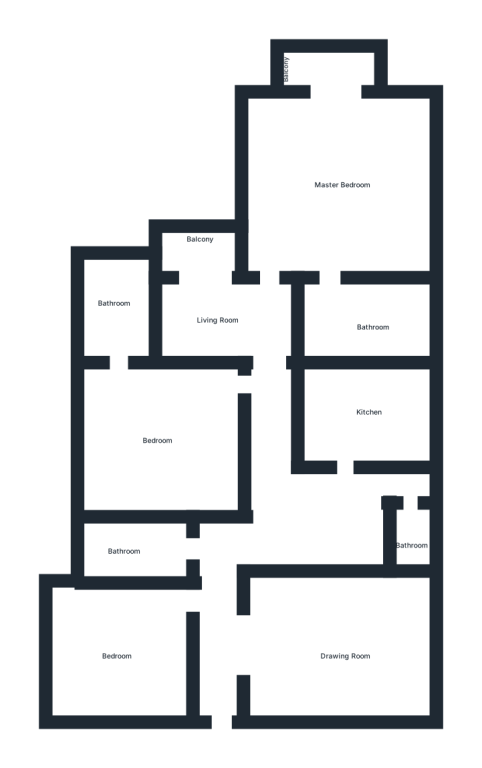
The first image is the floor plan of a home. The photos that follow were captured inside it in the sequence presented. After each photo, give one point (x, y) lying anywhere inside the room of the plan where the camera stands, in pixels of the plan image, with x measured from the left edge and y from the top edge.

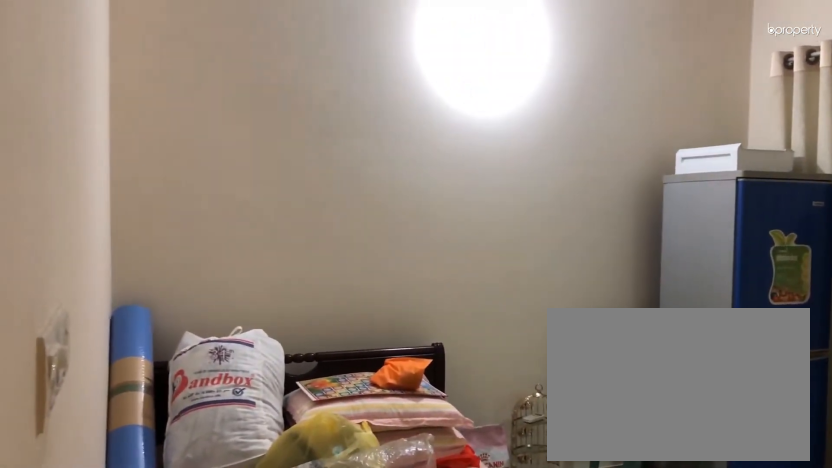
(142, 431)
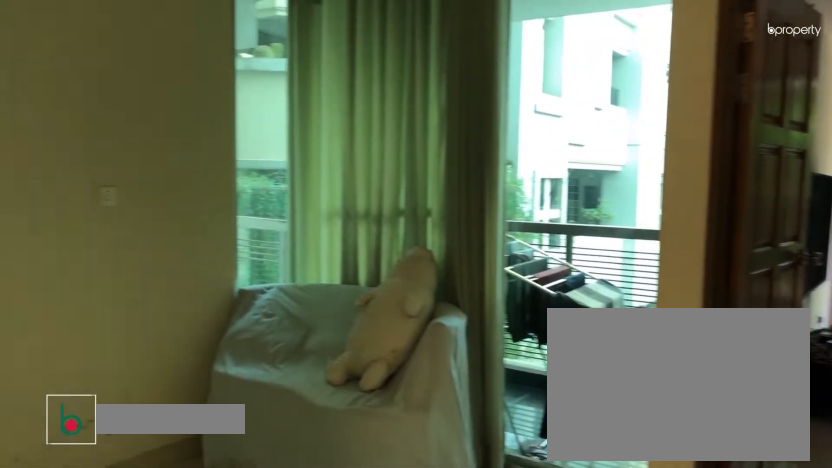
(208, 312)
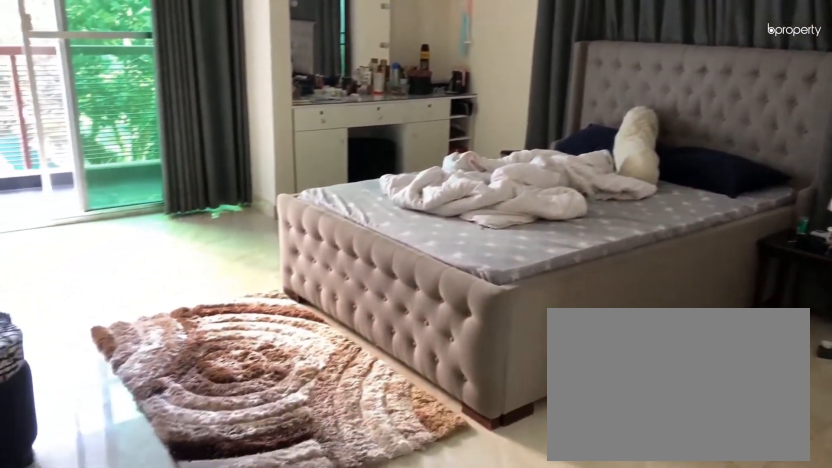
(339, 181)
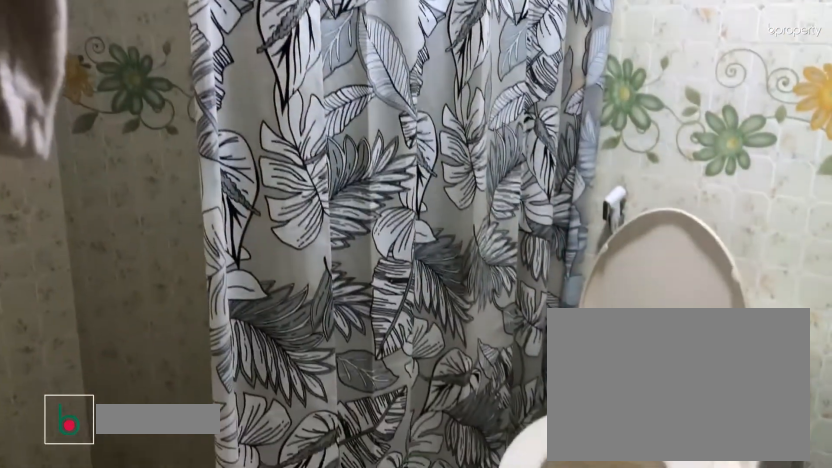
(369, 319)
